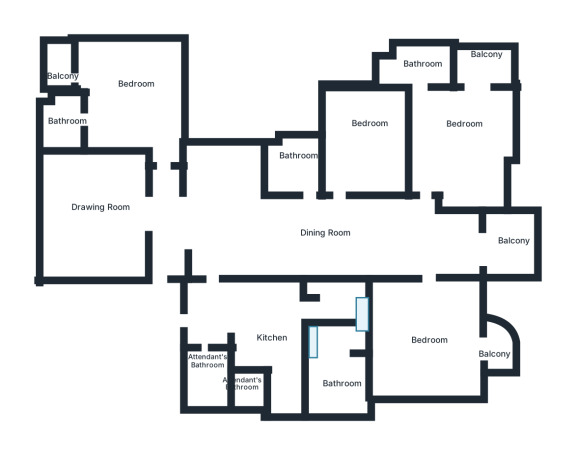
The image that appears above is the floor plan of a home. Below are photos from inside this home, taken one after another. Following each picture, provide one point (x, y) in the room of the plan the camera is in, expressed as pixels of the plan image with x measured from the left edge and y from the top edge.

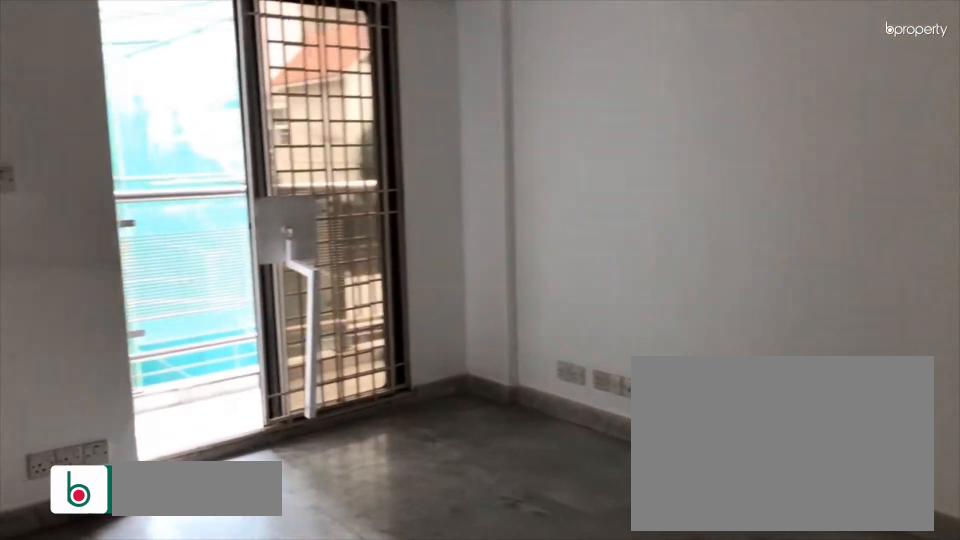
(120, 96)
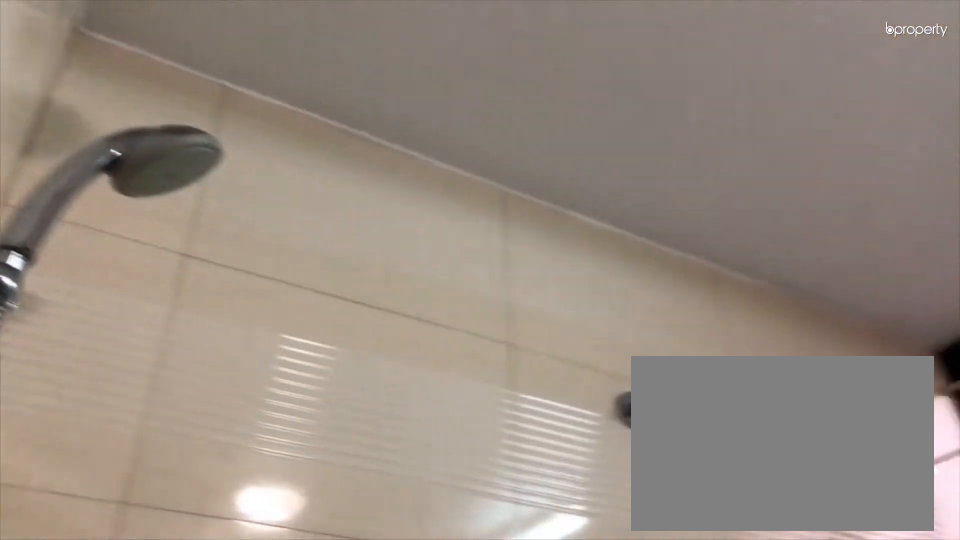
(70, 121)
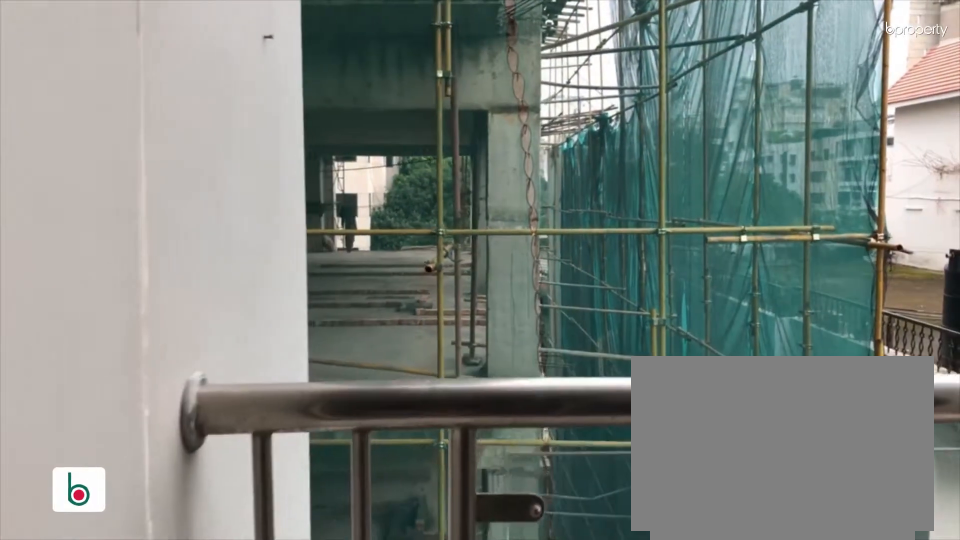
(67, 67)
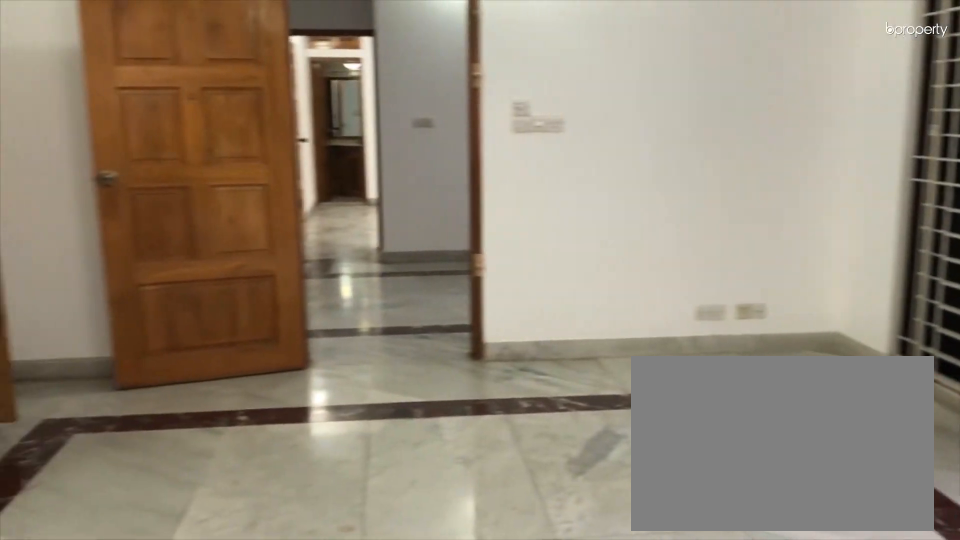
(434, 339)
